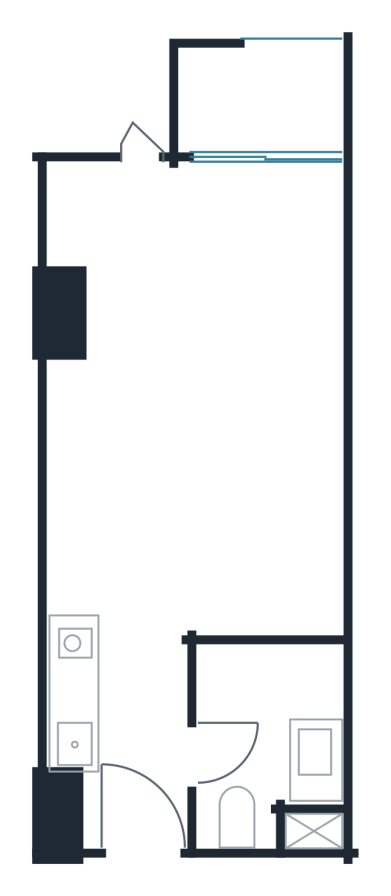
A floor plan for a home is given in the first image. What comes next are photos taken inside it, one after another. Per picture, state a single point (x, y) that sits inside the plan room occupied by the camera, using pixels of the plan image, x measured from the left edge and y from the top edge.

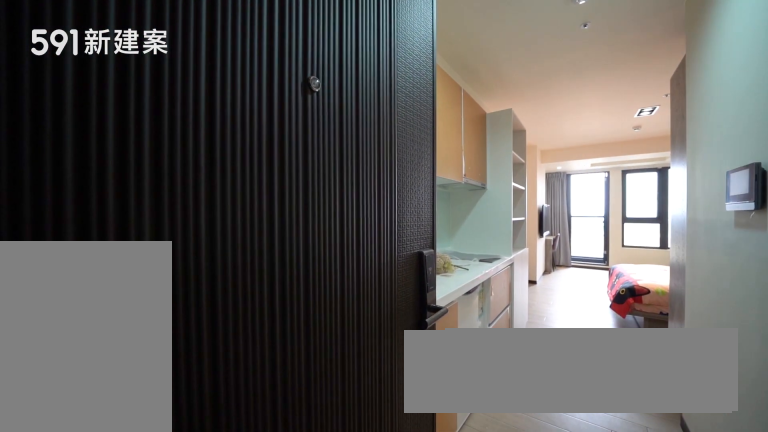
(133, 814)
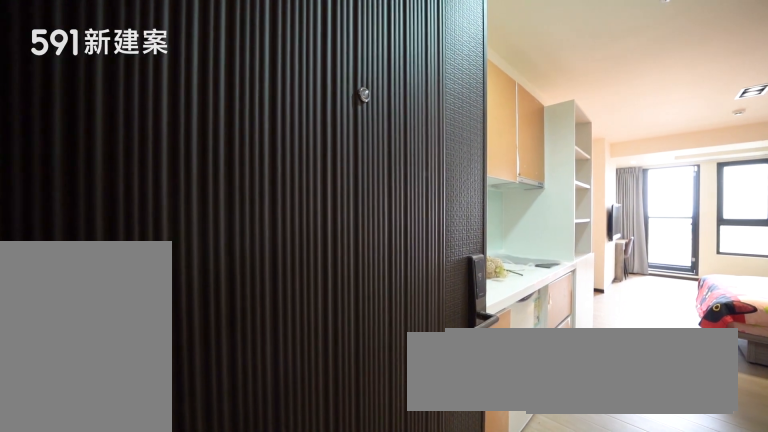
(133, 814)
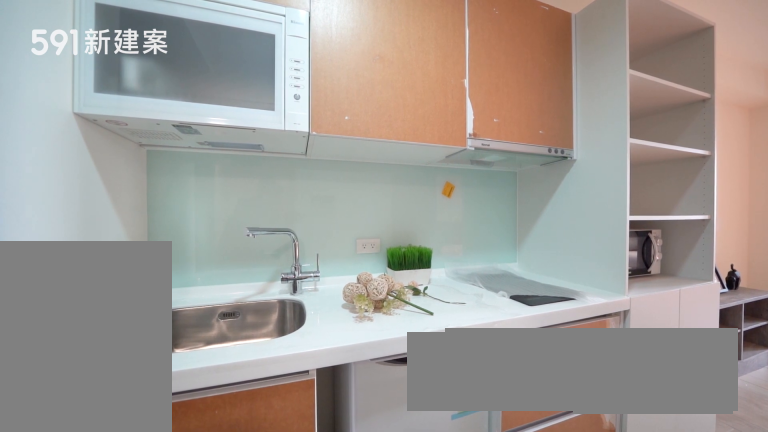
(116, 657)
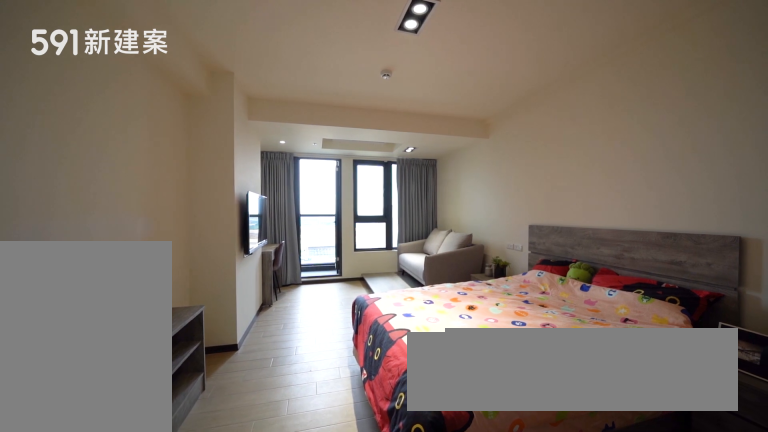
(195, 491)
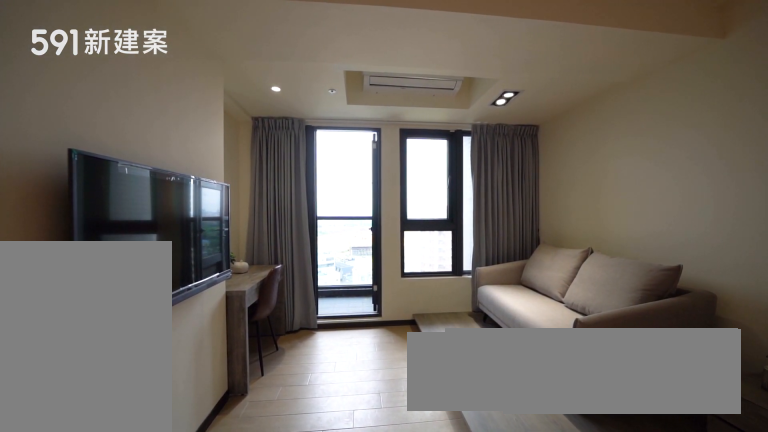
(199, 257)
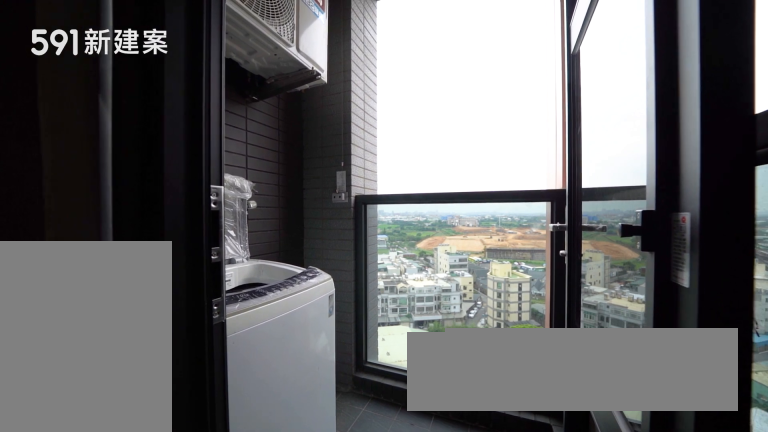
(263, 97)
